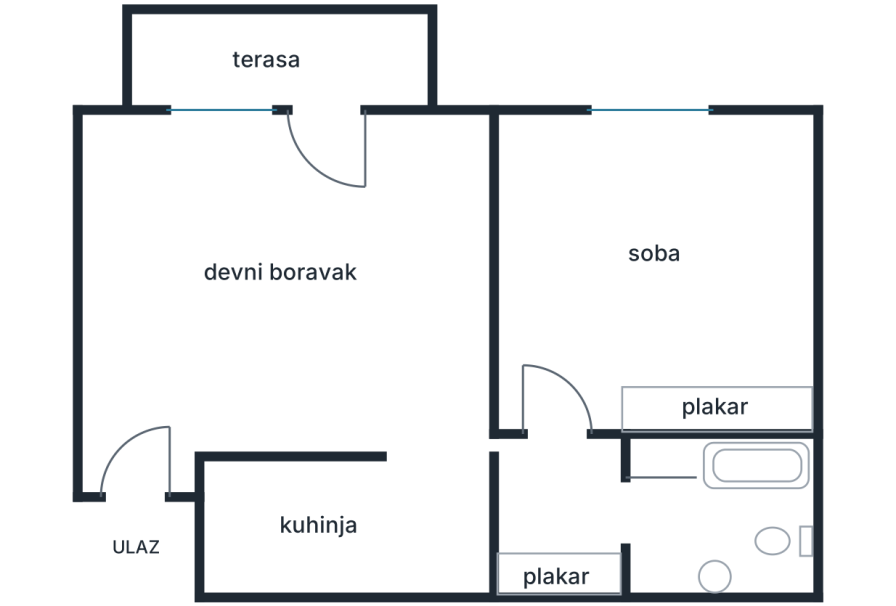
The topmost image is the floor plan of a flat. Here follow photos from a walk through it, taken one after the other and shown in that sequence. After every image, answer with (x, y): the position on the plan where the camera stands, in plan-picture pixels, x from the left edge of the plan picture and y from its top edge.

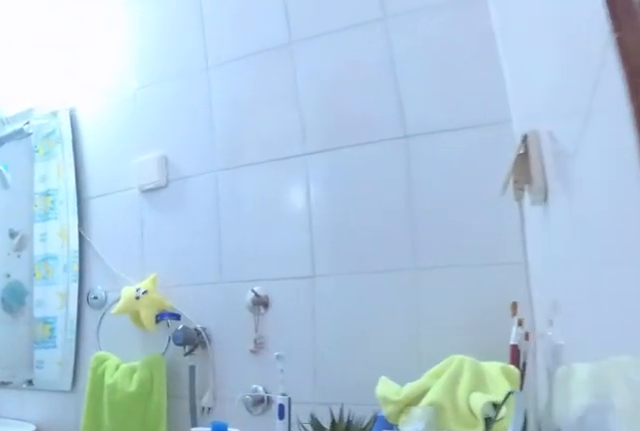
(600, 482)
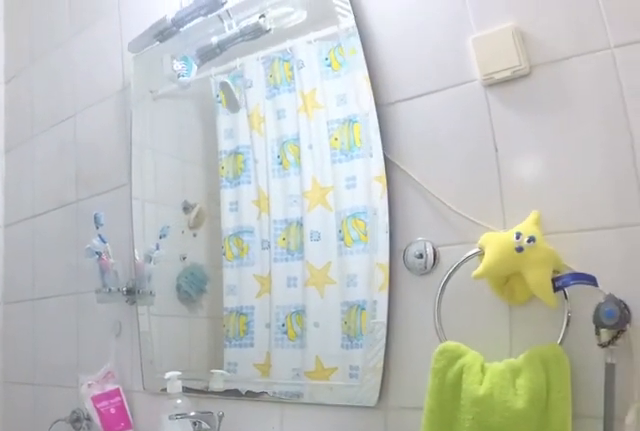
(641, 475)
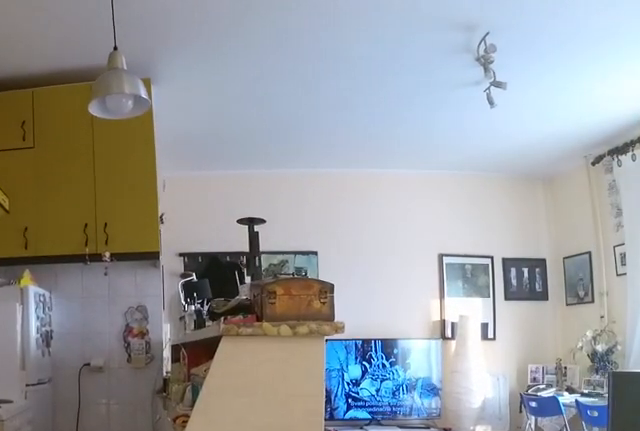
(510, 492)
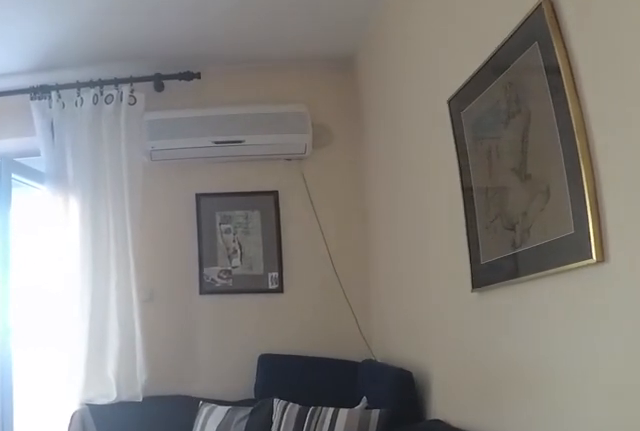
(376, 404)
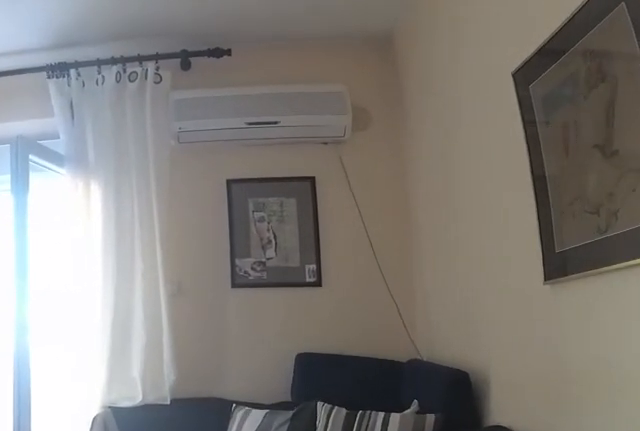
(357, 373)
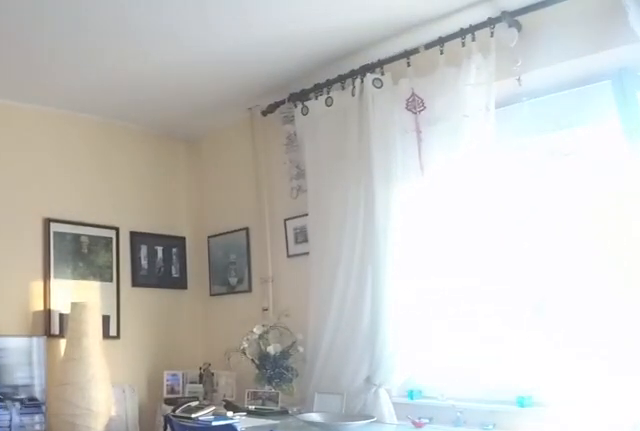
(355, 342)
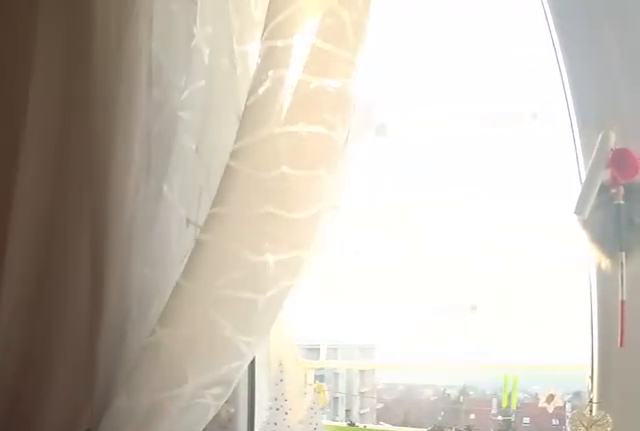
(350, 170)
